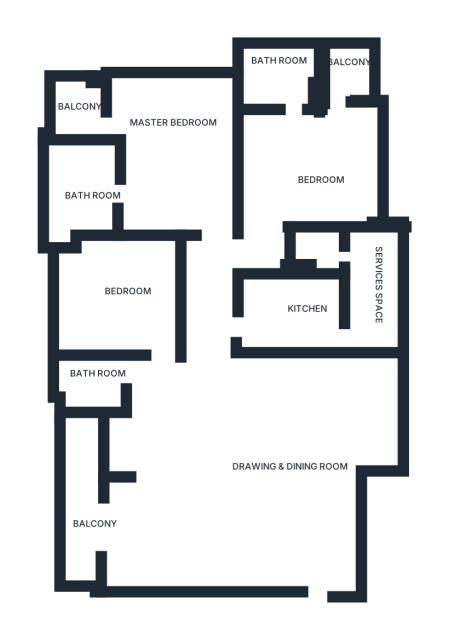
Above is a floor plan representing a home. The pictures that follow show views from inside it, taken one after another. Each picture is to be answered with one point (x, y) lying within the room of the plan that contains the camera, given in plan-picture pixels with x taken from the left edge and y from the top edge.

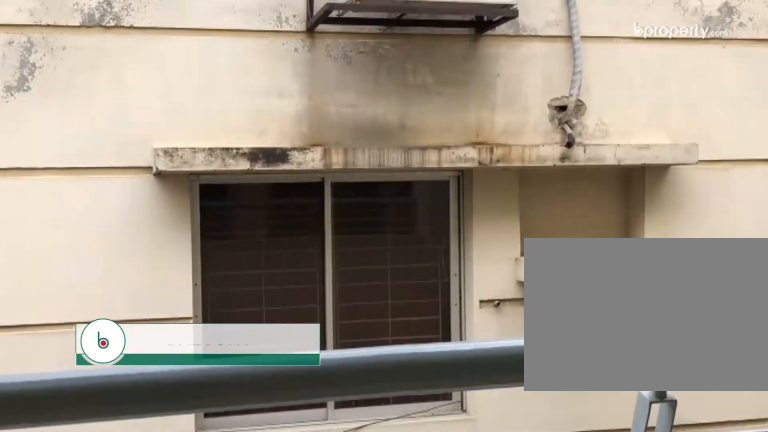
(90, 538)
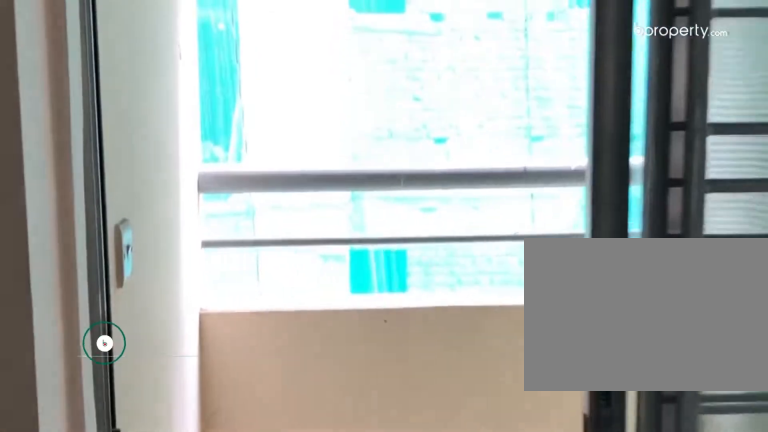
(342, 79)
